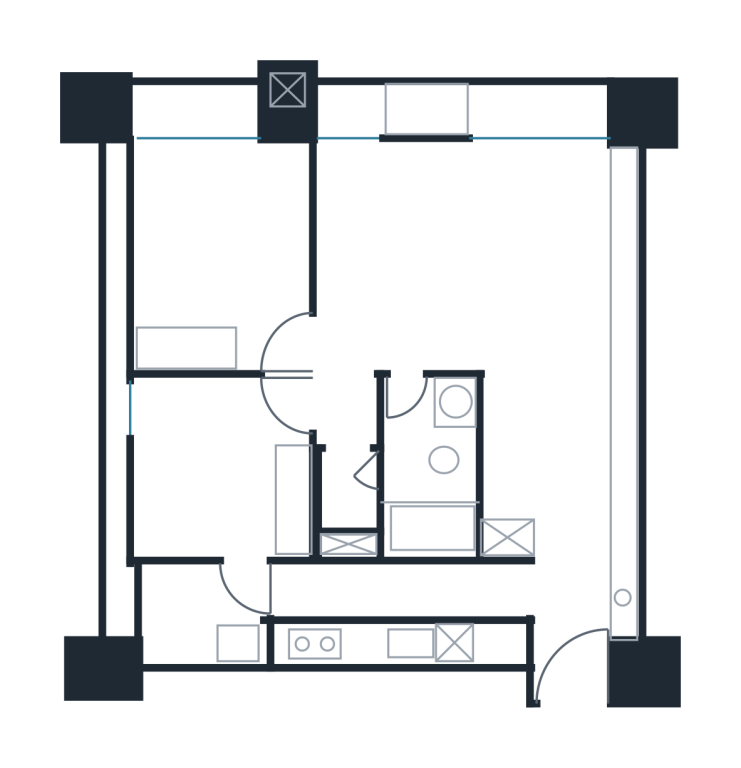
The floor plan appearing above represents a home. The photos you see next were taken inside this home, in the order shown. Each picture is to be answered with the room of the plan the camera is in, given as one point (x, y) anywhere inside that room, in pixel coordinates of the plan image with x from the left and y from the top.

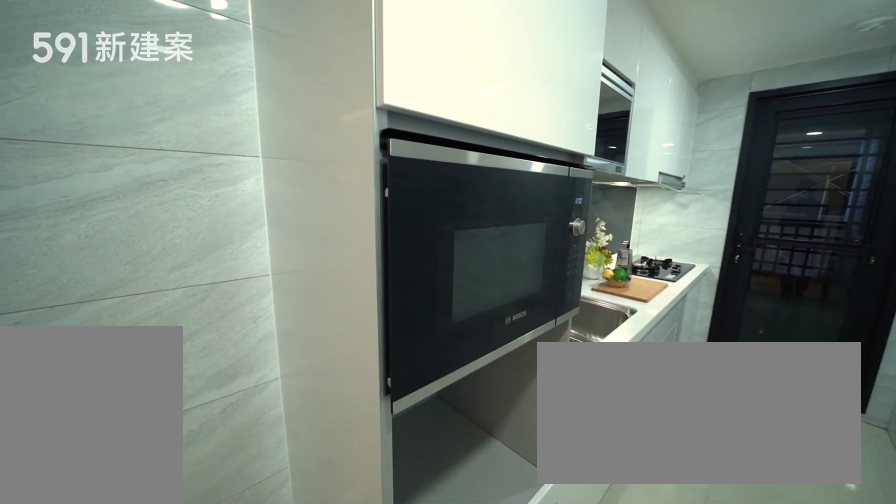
(393, 607)
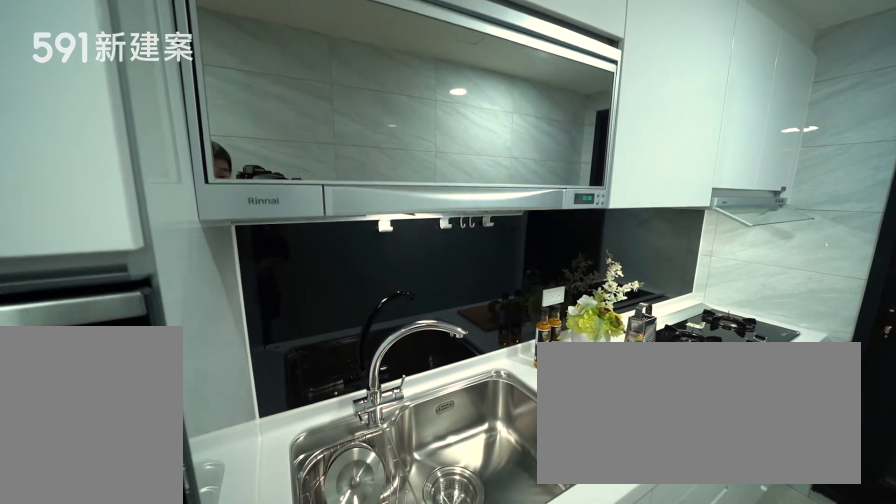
(393, 607)
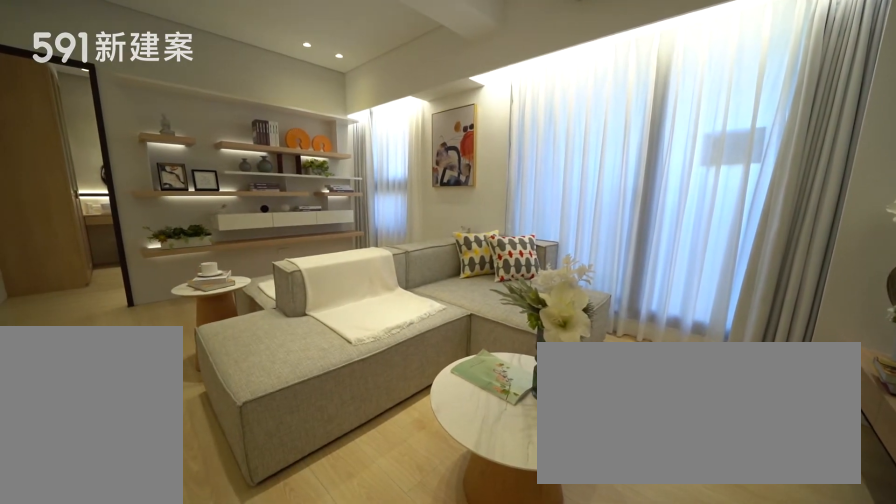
(538, 224)
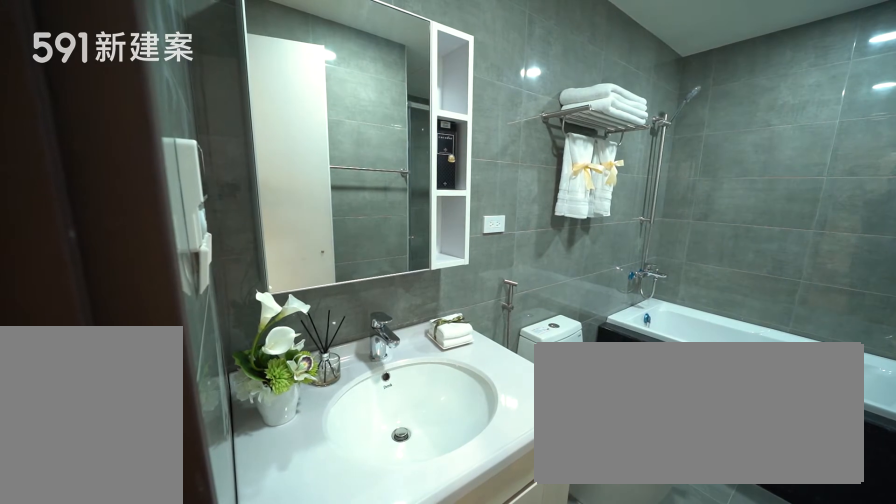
(425, 468)
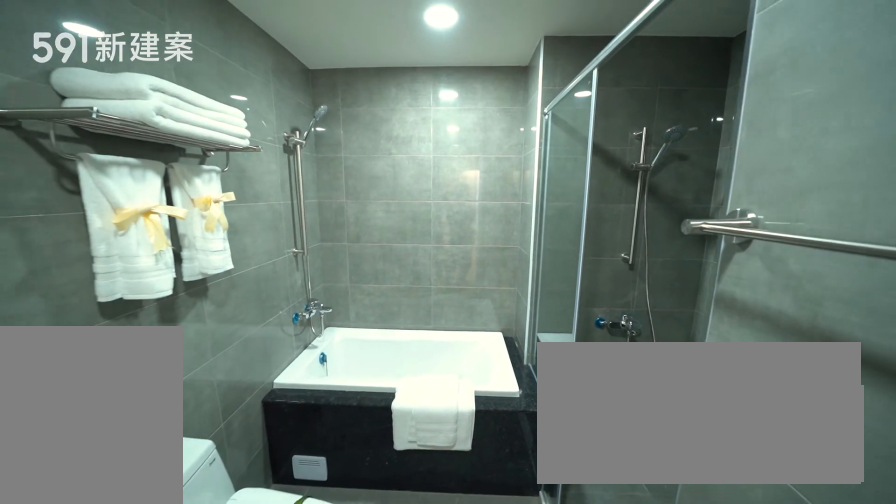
(425, 468)
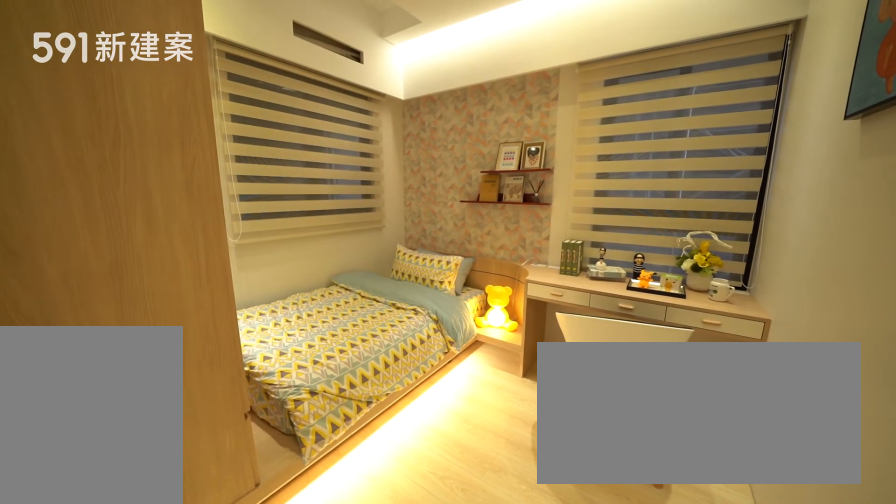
(225, 468)
